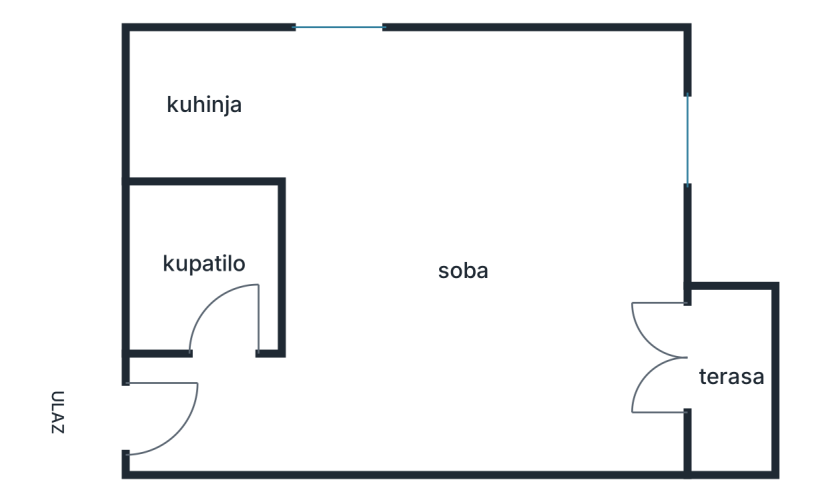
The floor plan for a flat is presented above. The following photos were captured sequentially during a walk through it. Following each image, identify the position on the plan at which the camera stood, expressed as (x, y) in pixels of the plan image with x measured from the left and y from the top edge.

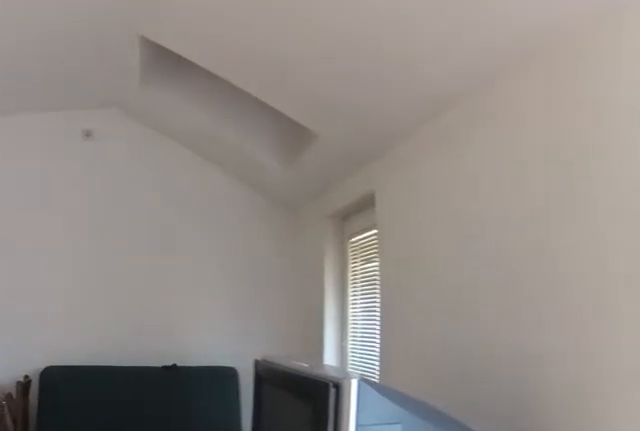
(613, 349)
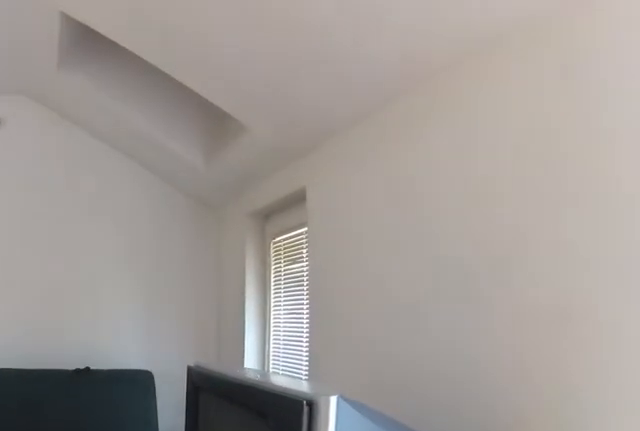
(596, 319)
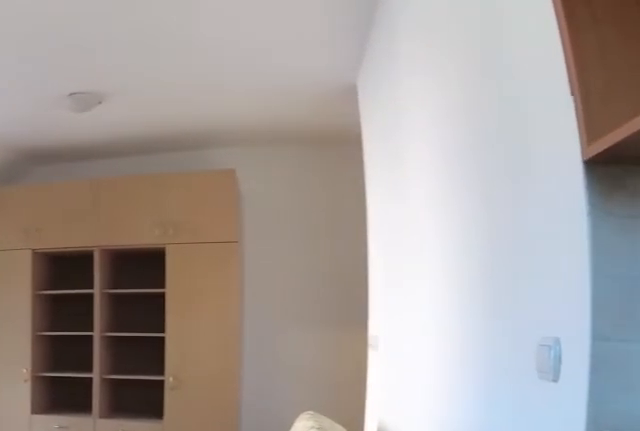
(255, 34)
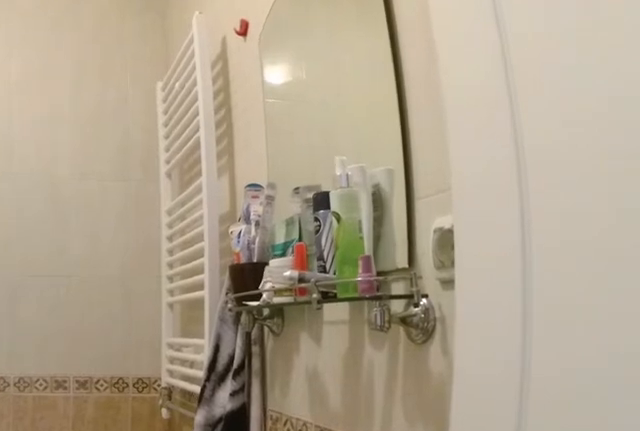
(255, 368)
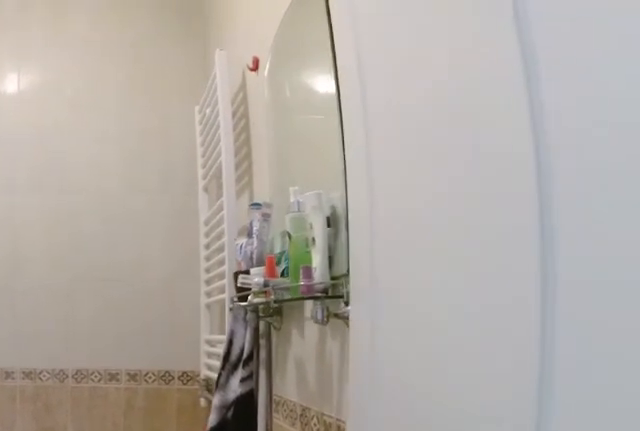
(264, 382)
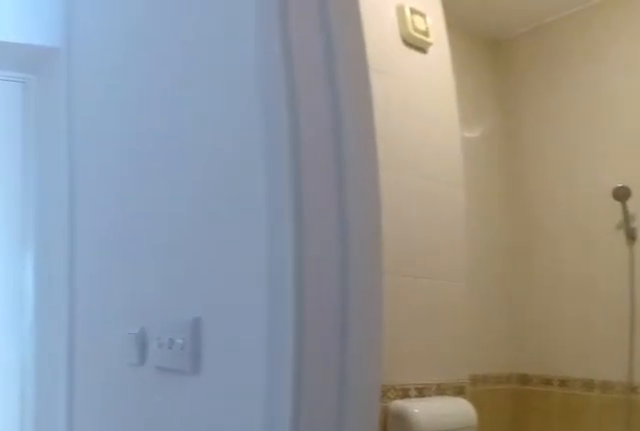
(270, 404)
